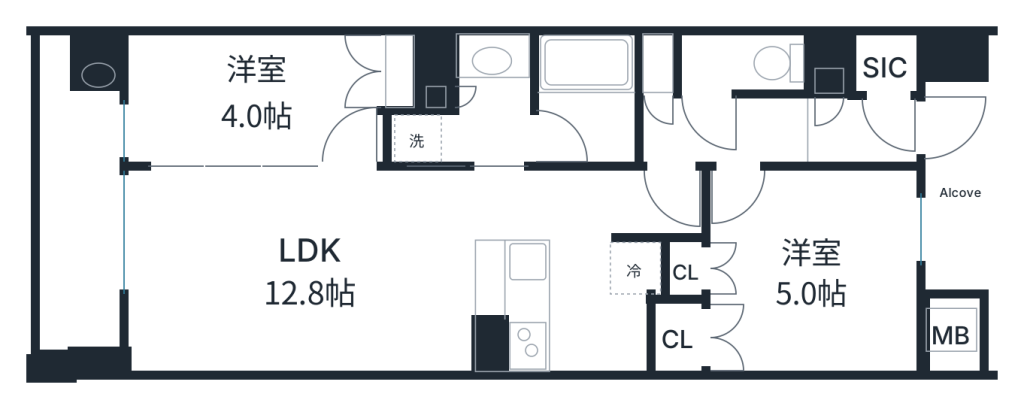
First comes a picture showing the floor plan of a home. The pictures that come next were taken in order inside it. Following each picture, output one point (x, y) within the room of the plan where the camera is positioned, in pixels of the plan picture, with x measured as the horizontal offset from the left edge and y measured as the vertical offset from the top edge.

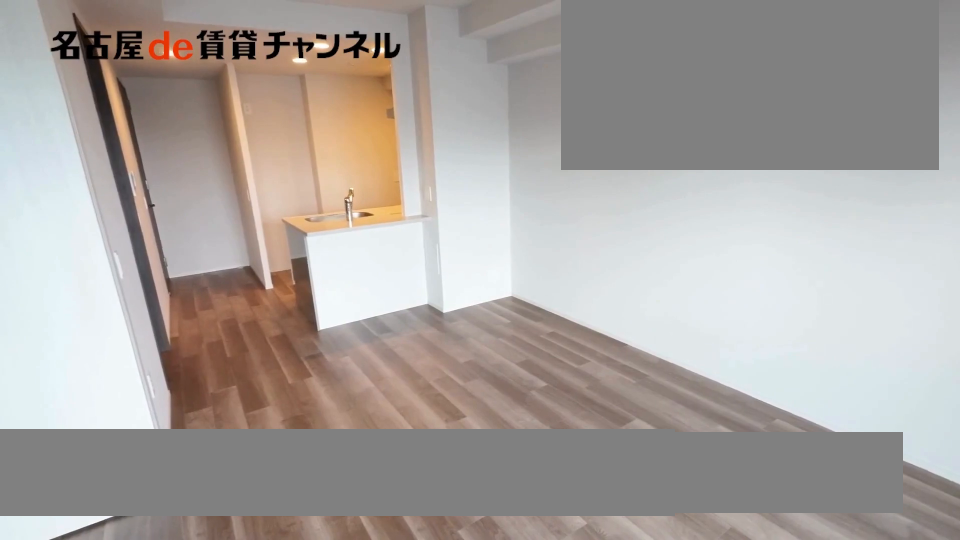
(295, 268)
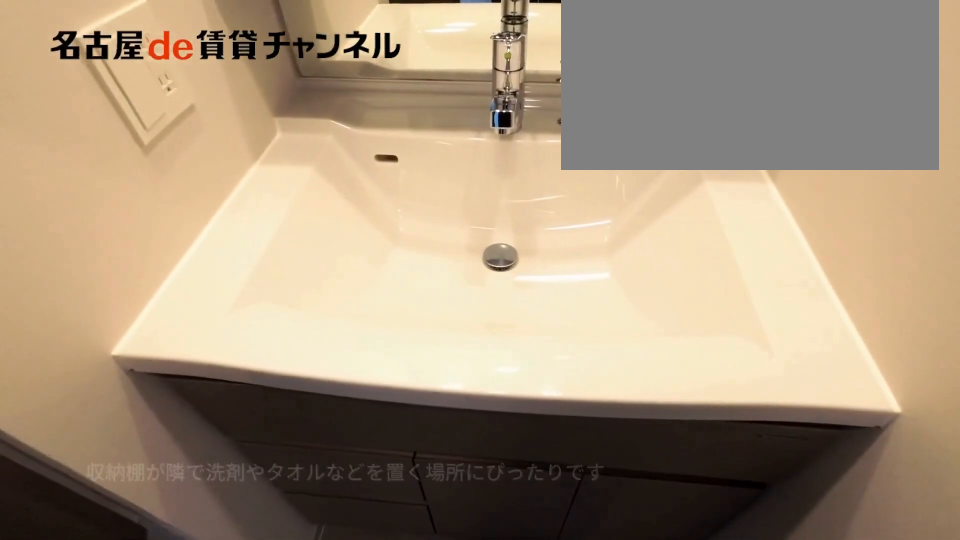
(464, 107)
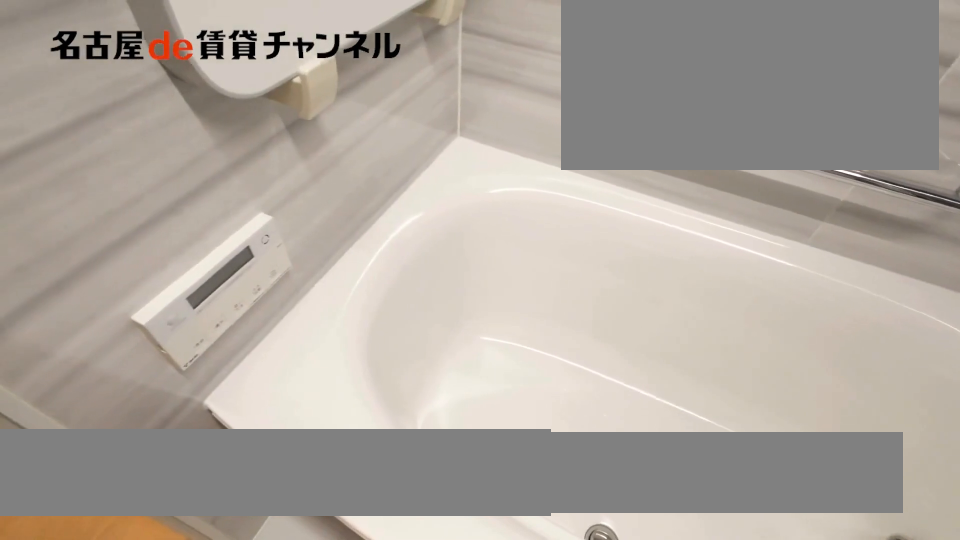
(584, 102)
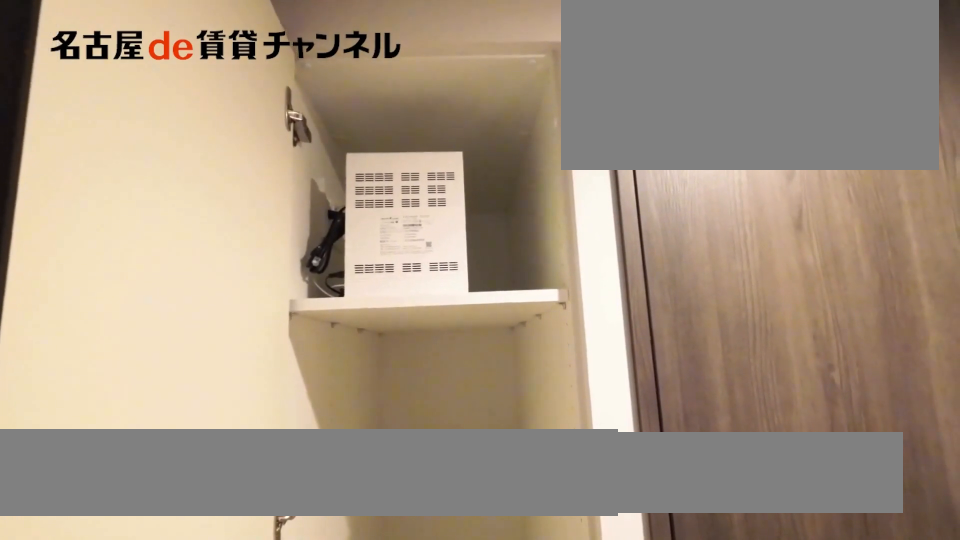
(657, 66)
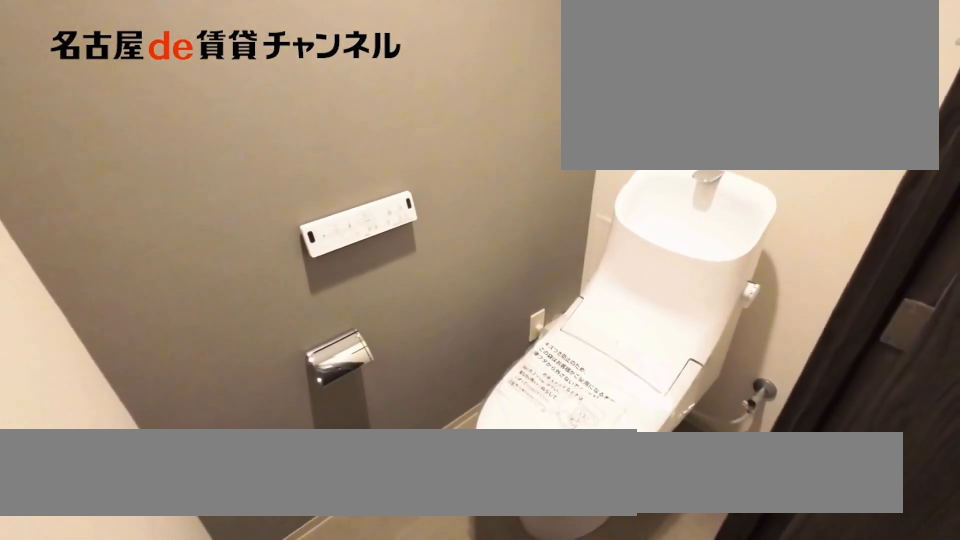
(742, 66)
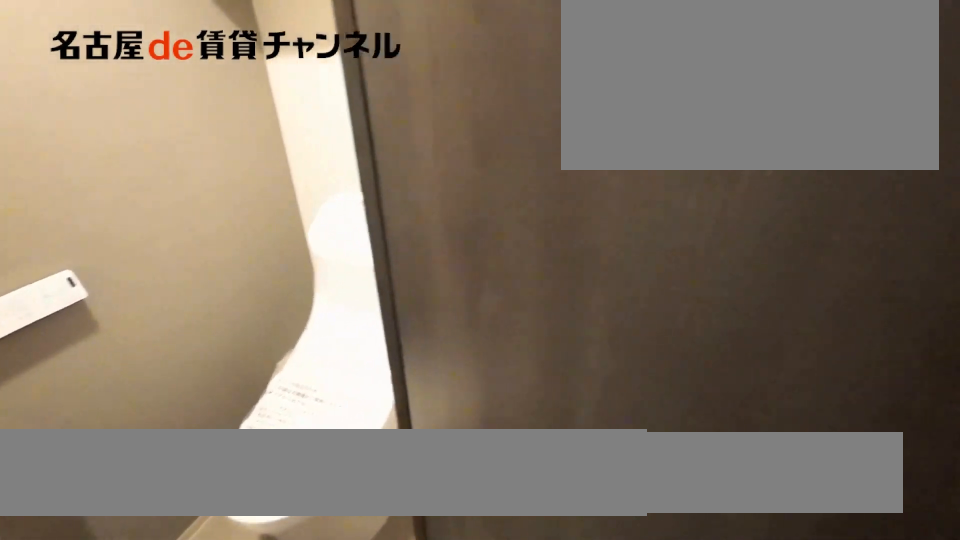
(742, 66)
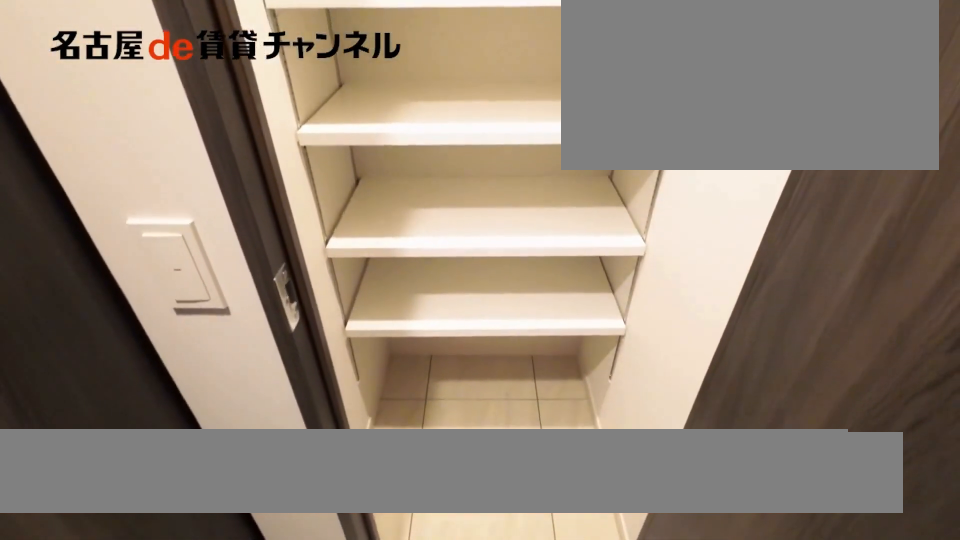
(886, 65)
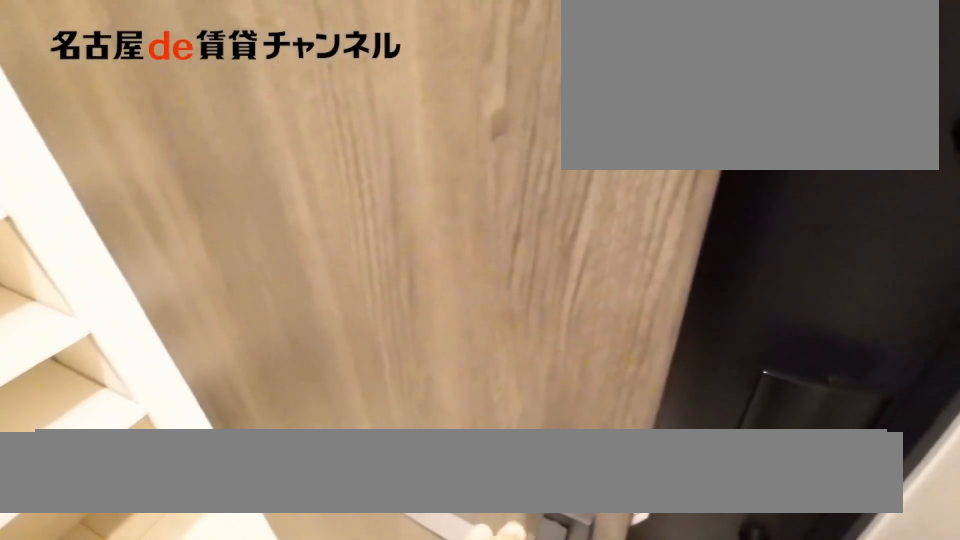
(886, 65)
